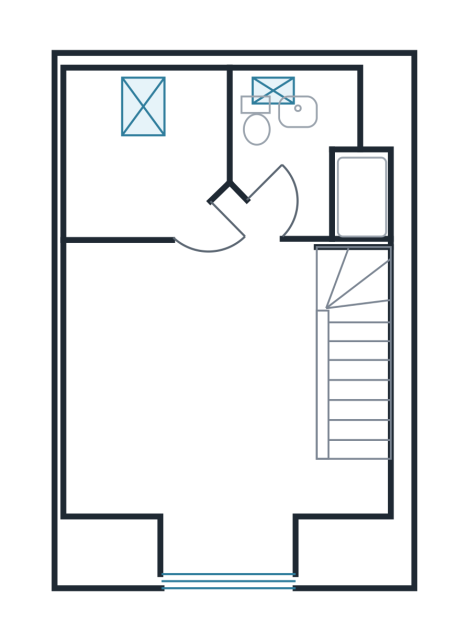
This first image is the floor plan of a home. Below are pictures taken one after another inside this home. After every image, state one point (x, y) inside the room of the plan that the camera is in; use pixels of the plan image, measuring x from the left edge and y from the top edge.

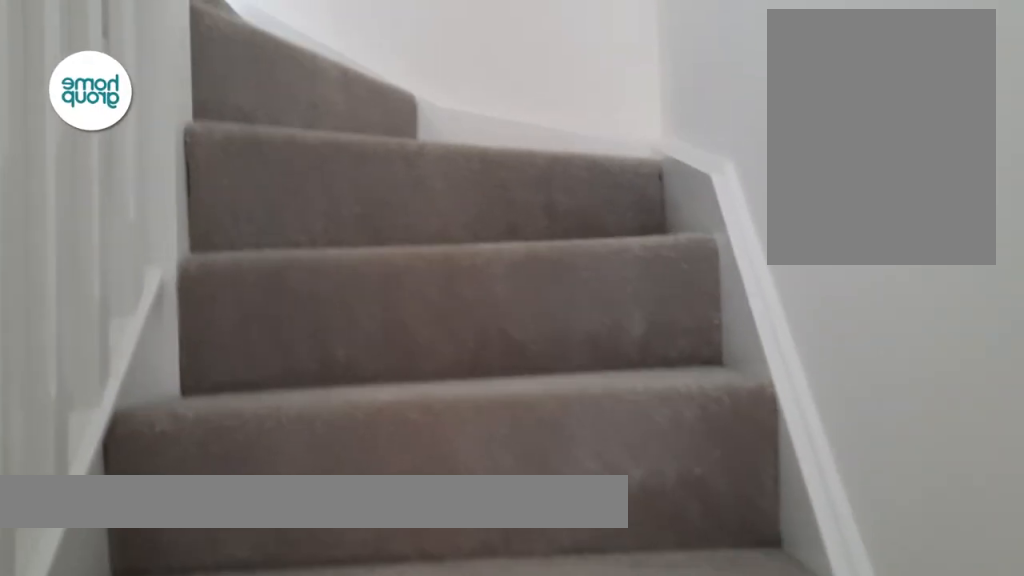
(356, 383)
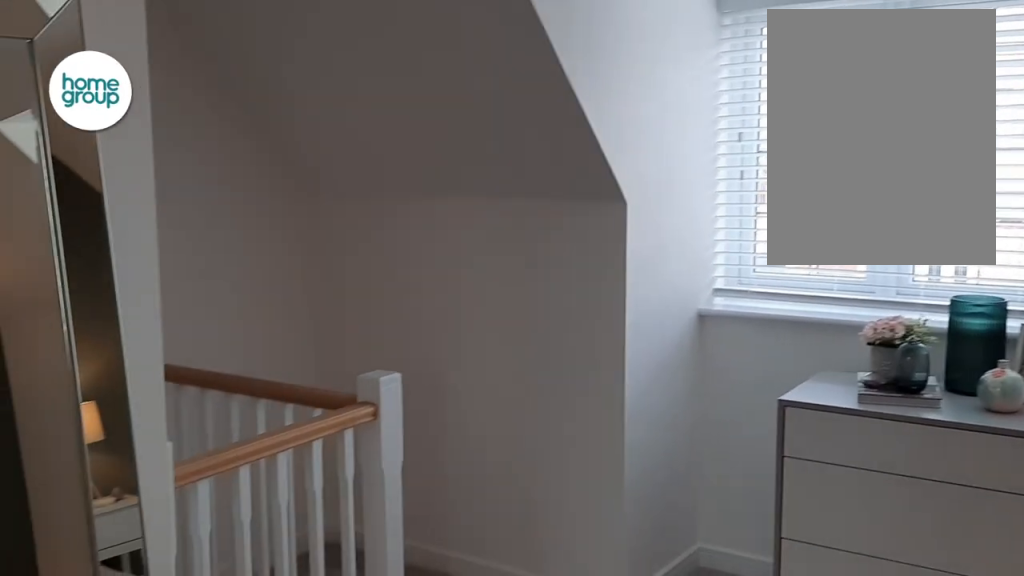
(195, 394)
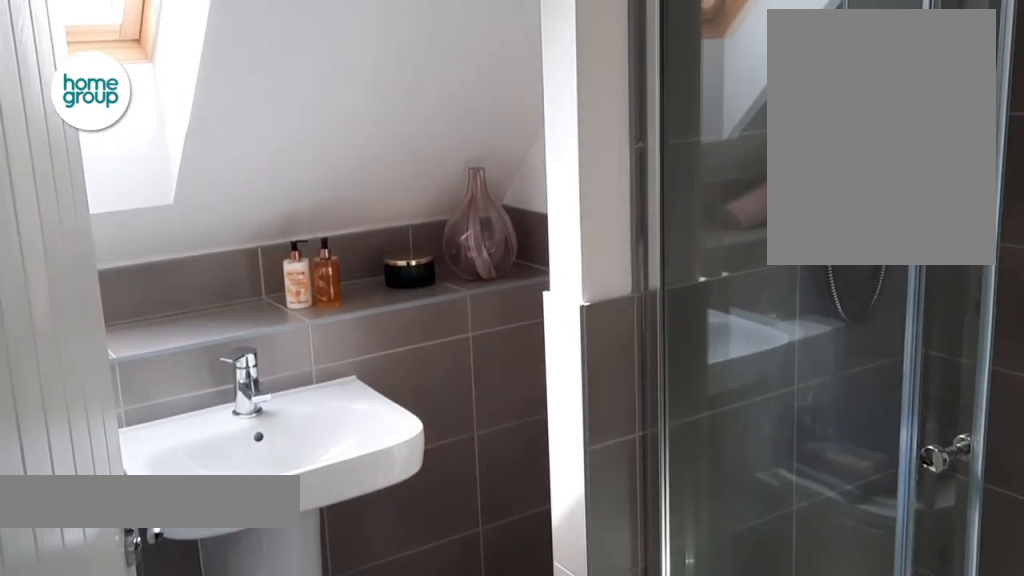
(308, 154)
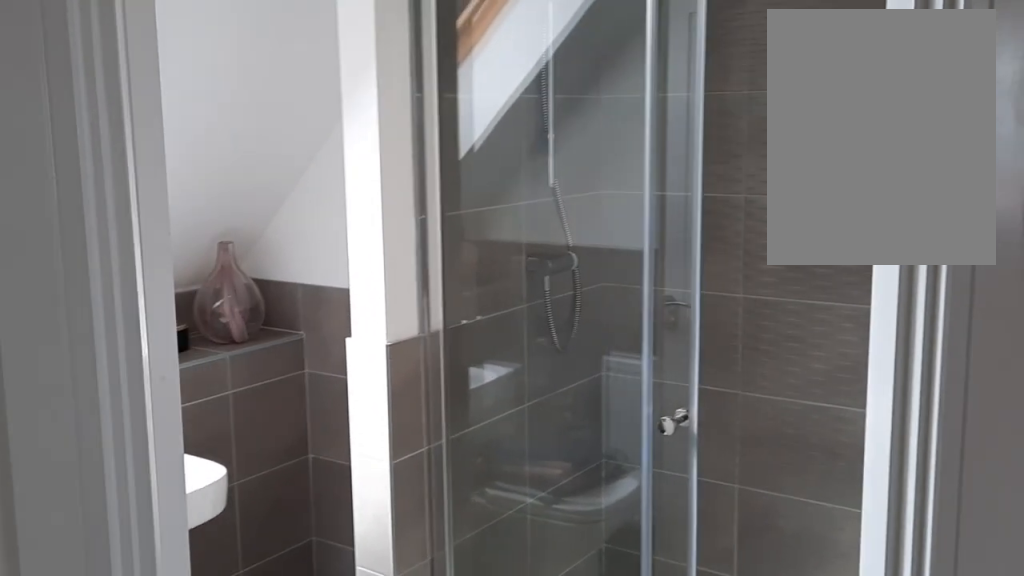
(308, 154)
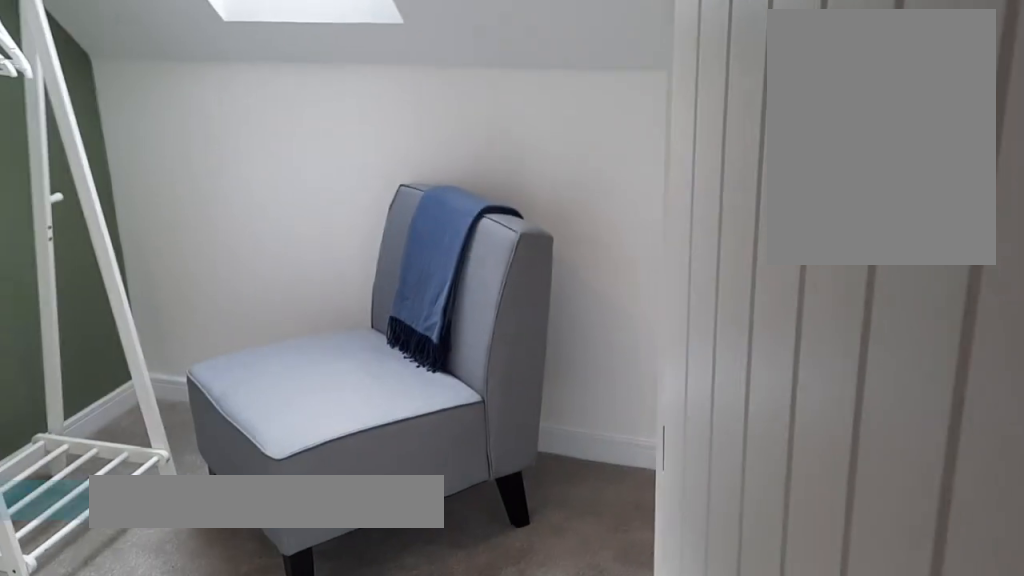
(140, 149)
